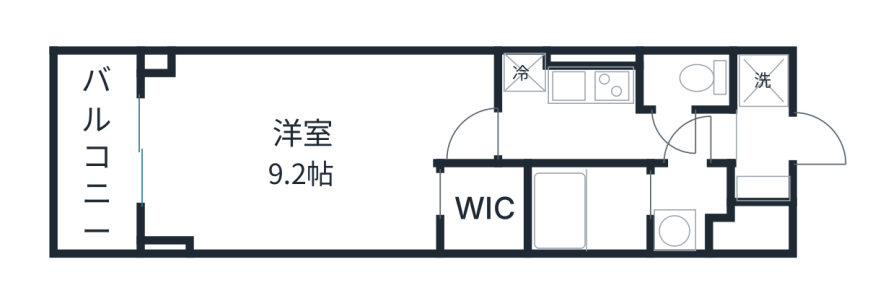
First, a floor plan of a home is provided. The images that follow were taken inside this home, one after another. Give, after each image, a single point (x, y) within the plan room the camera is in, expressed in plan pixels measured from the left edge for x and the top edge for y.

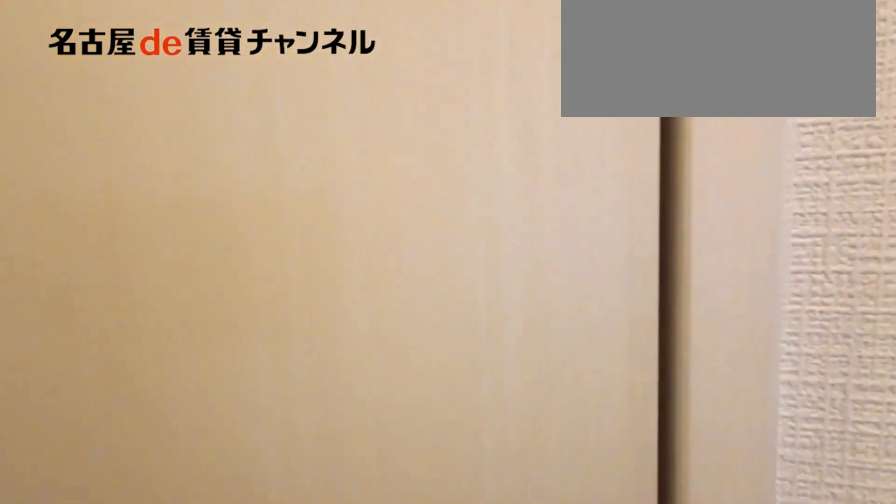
(611, 133)
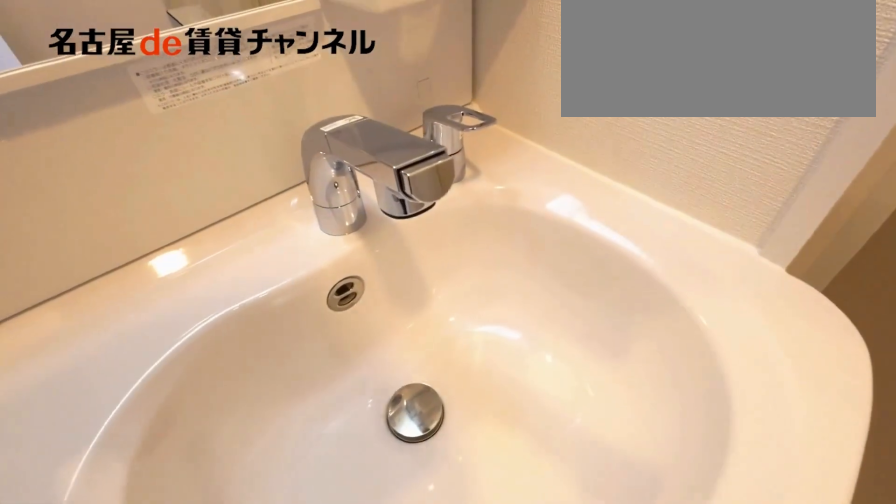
(688, 207)
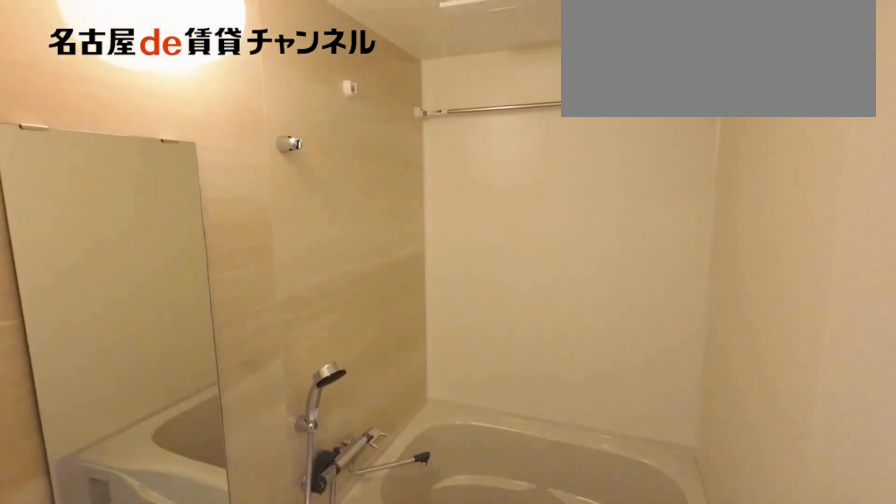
(589, 210)
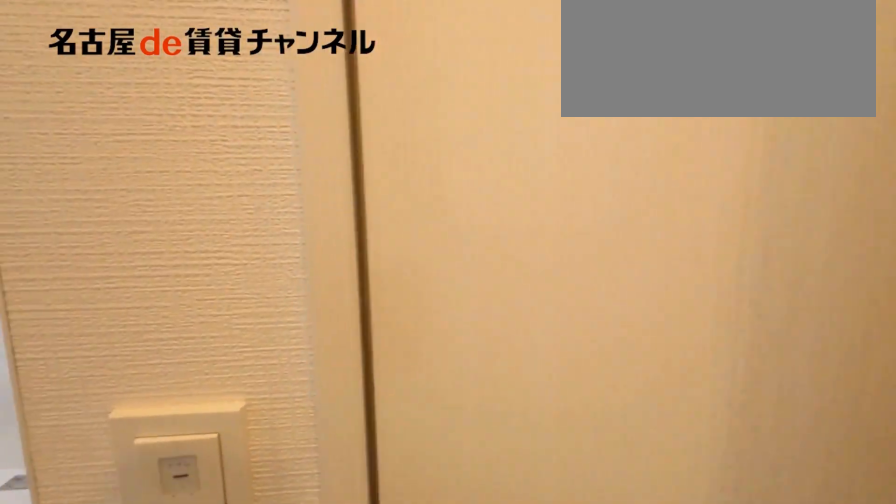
(611, 133)
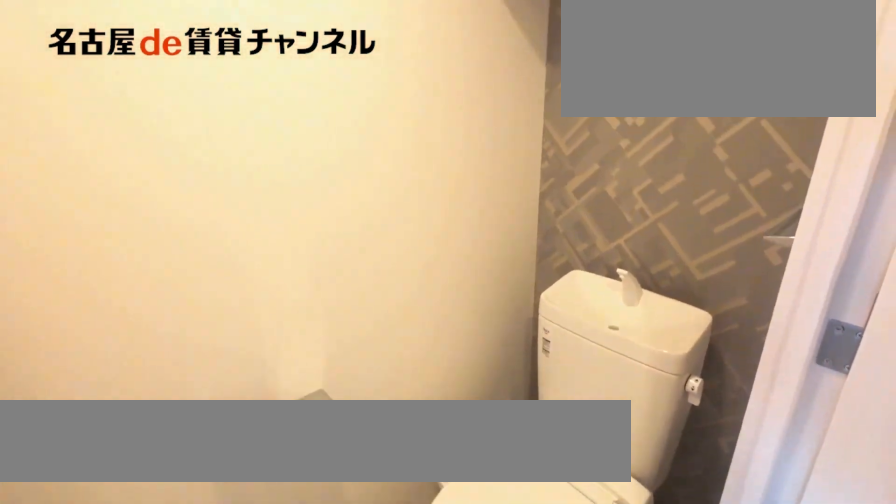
(684, 79)
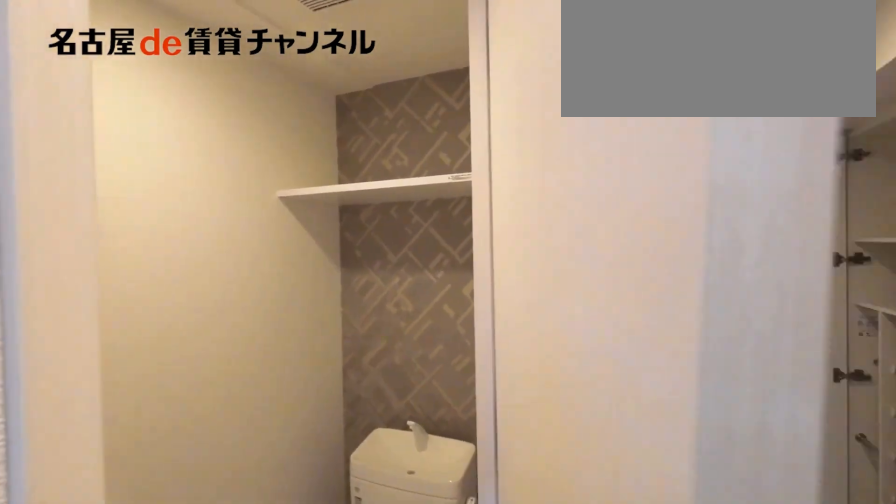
(684, 79)
